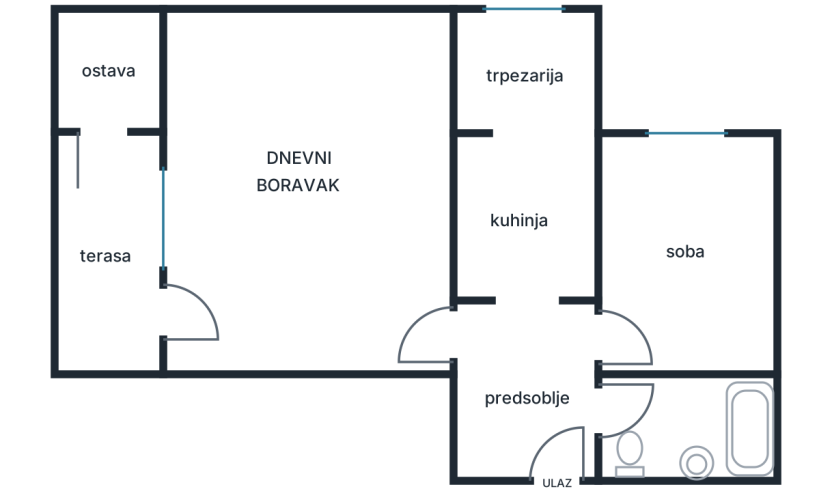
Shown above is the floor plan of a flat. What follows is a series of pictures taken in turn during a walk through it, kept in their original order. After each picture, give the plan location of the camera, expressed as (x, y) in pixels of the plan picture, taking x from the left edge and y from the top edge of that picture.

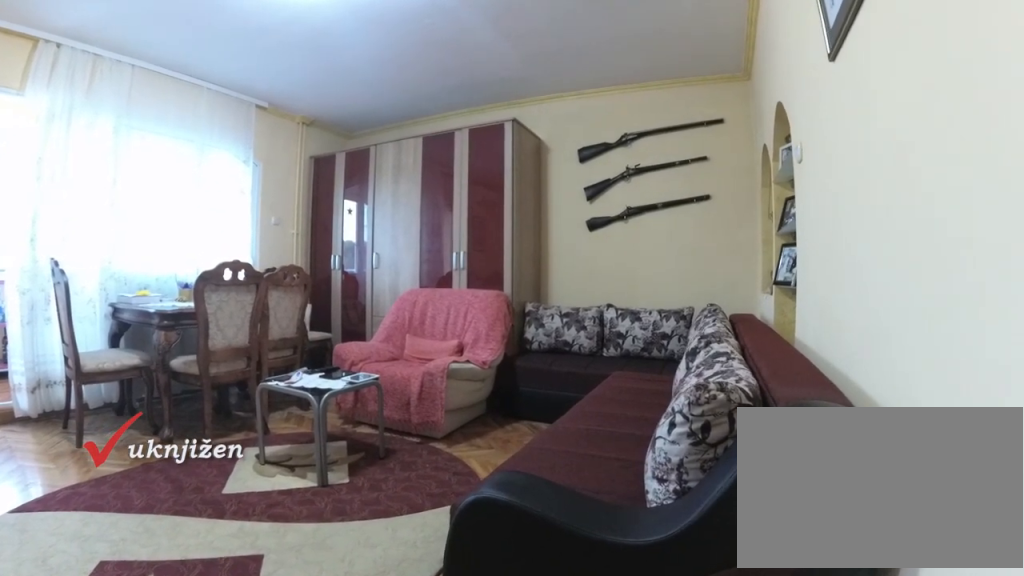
(436, 314)
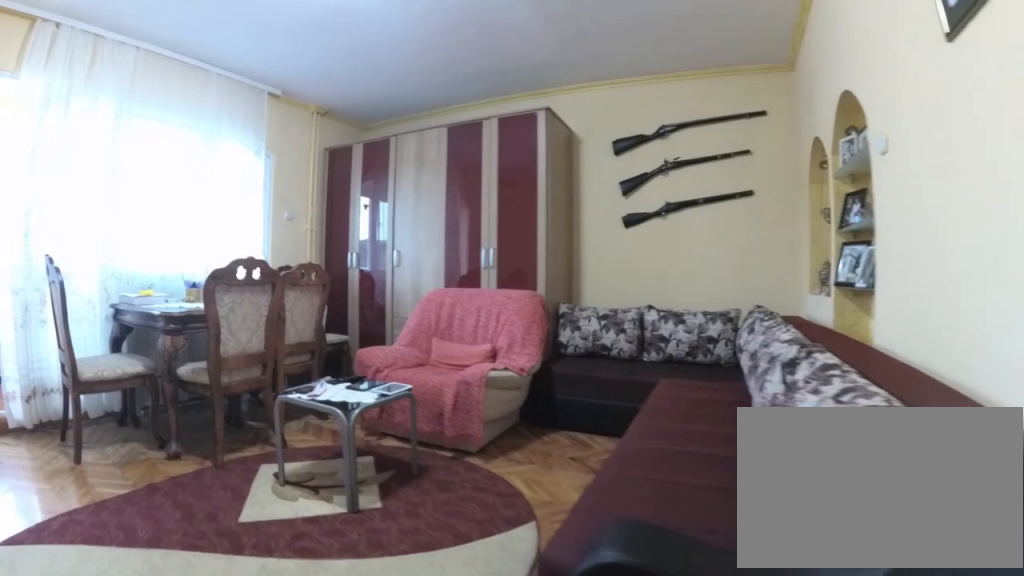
(427, 310)
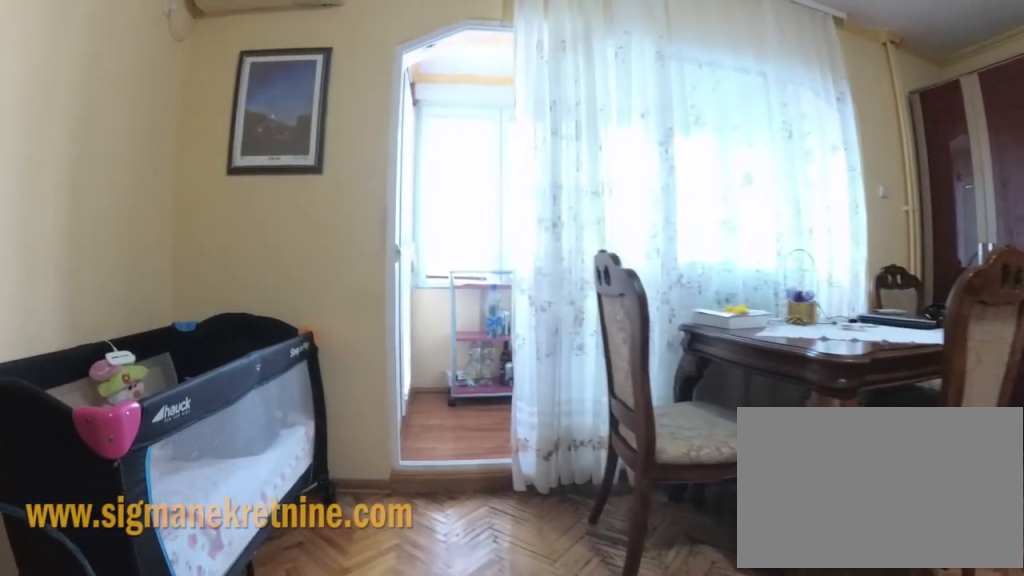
(350, 302)
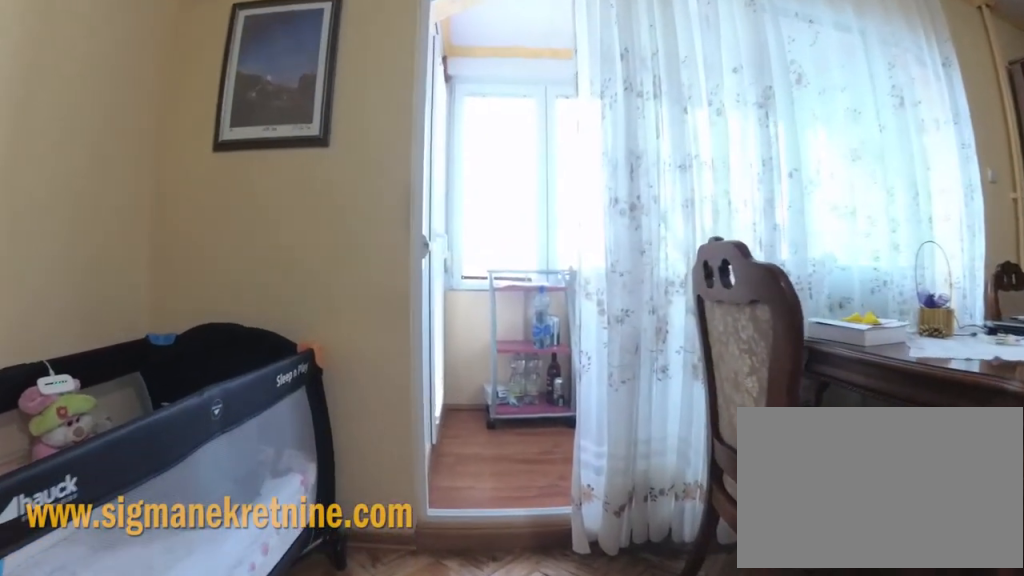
(315, 304)
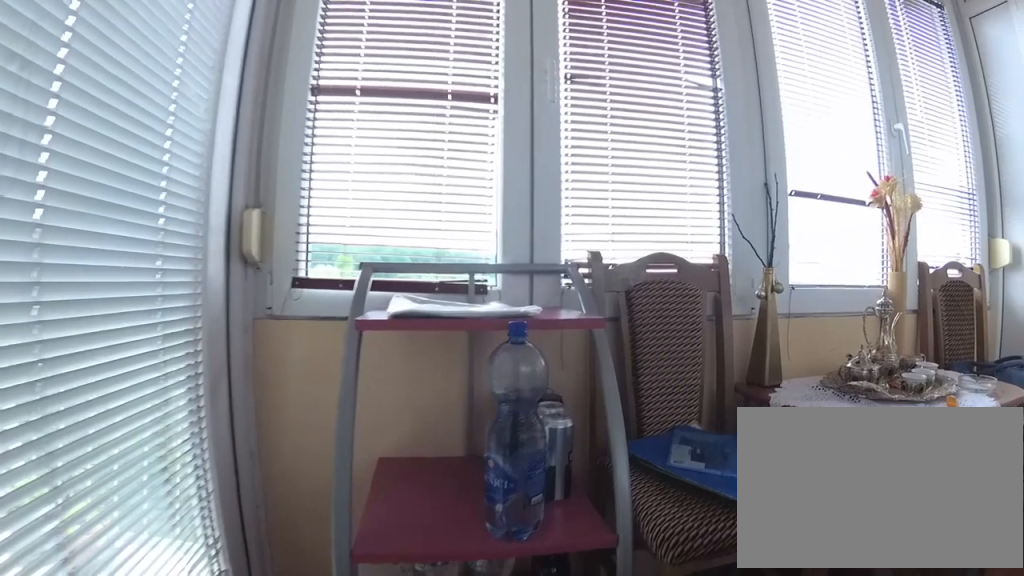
(156, 316)
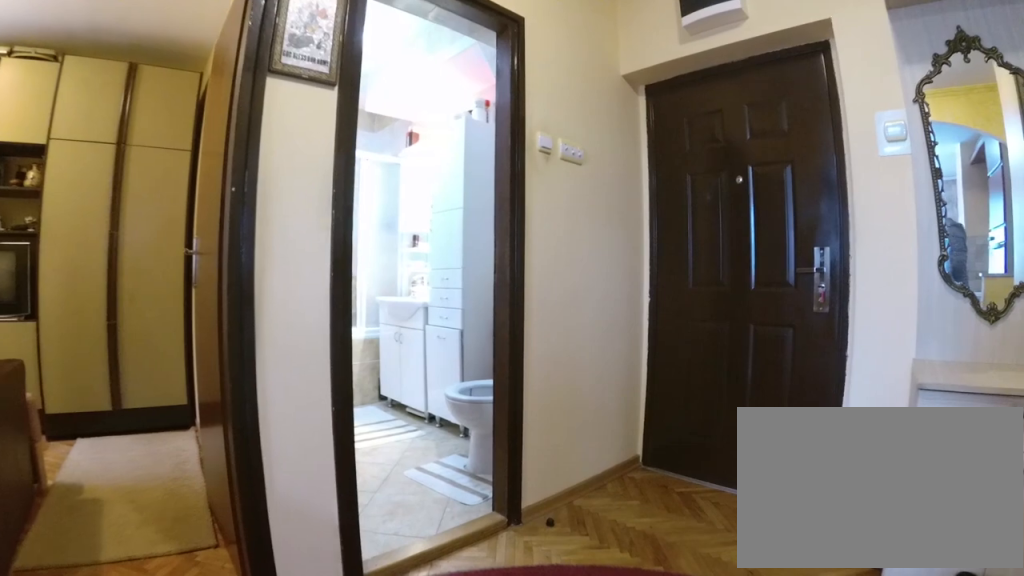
(503, 361)
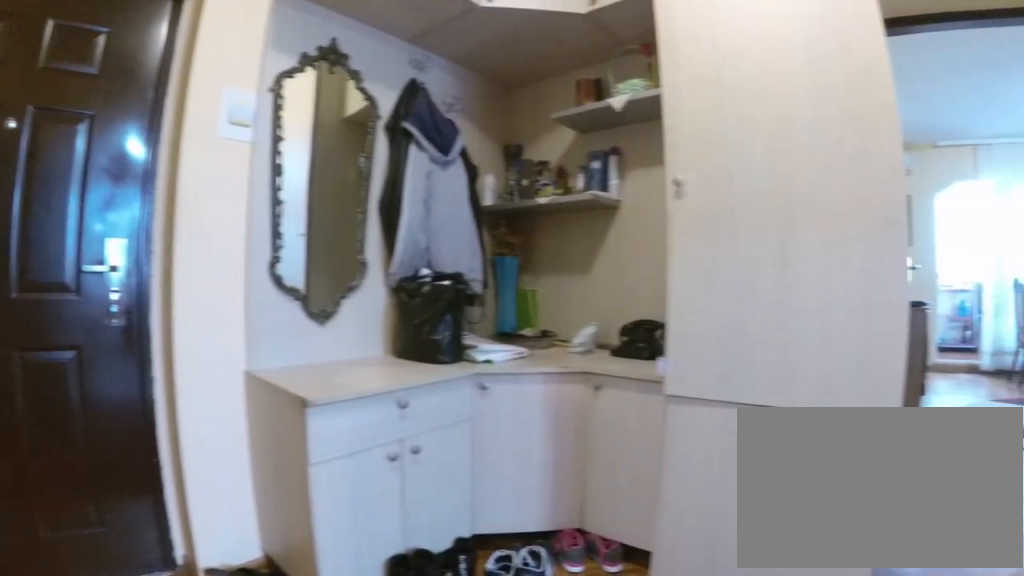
(574, 386)
